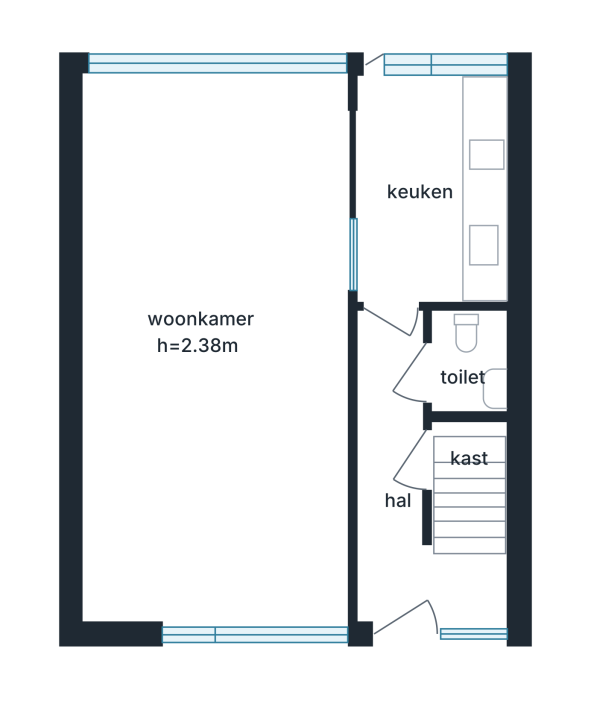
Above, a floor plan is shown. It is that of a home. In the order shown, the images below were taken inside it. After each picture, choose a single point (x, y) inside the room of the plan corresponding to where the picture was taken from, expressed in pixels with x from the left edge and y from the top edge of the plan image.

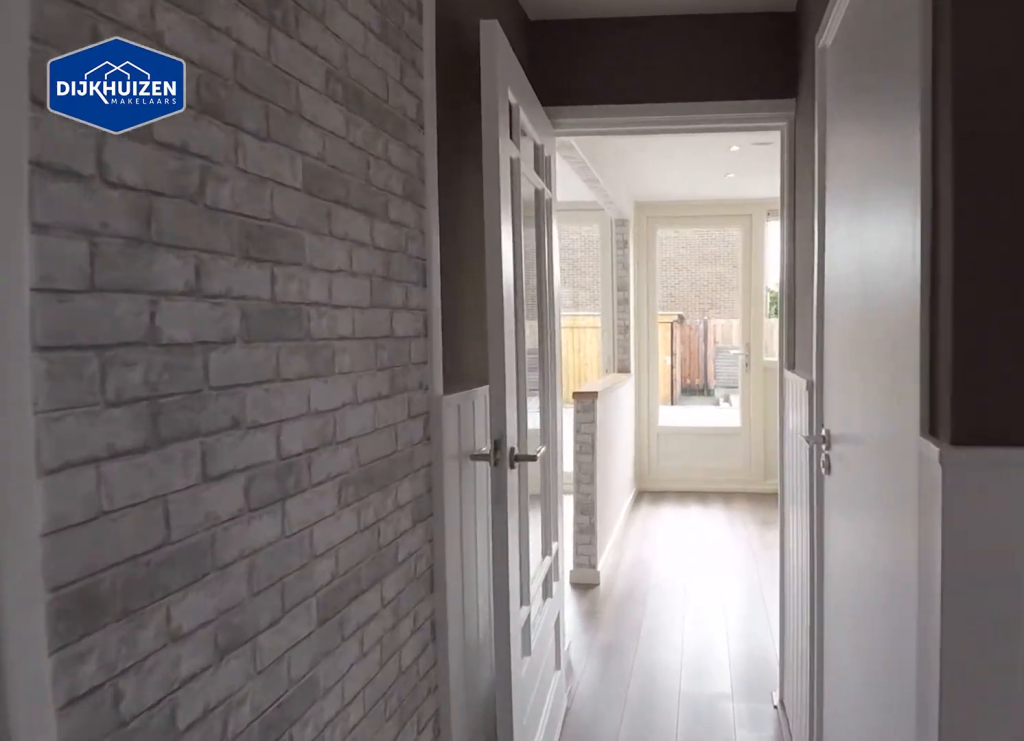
(406, 494)
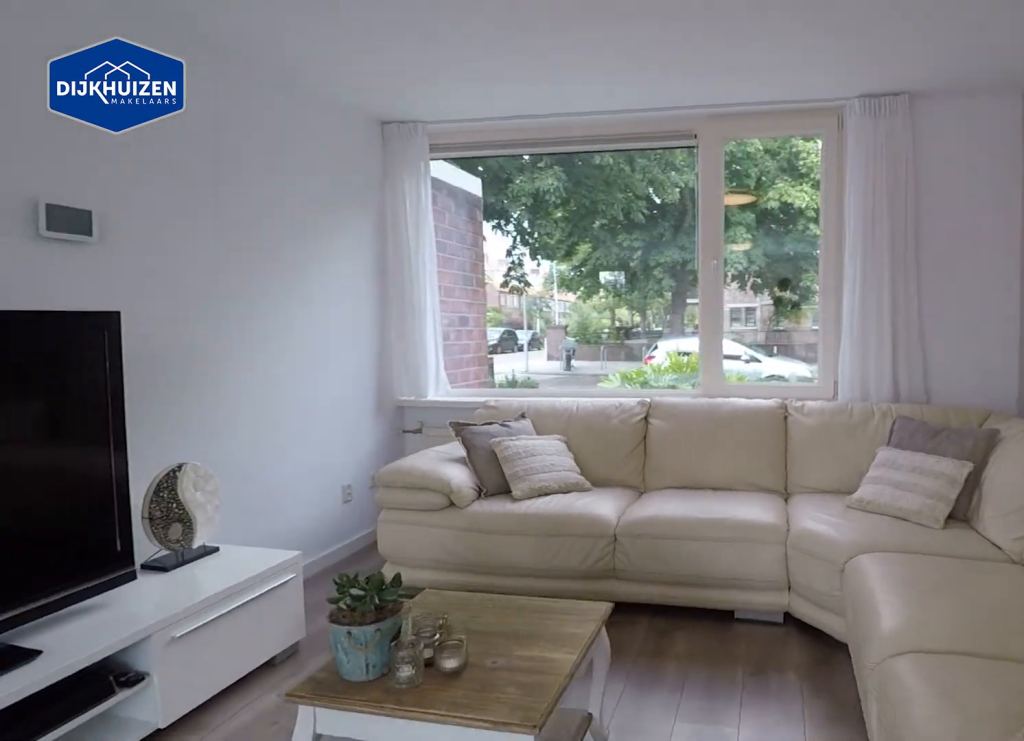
(157, 233)
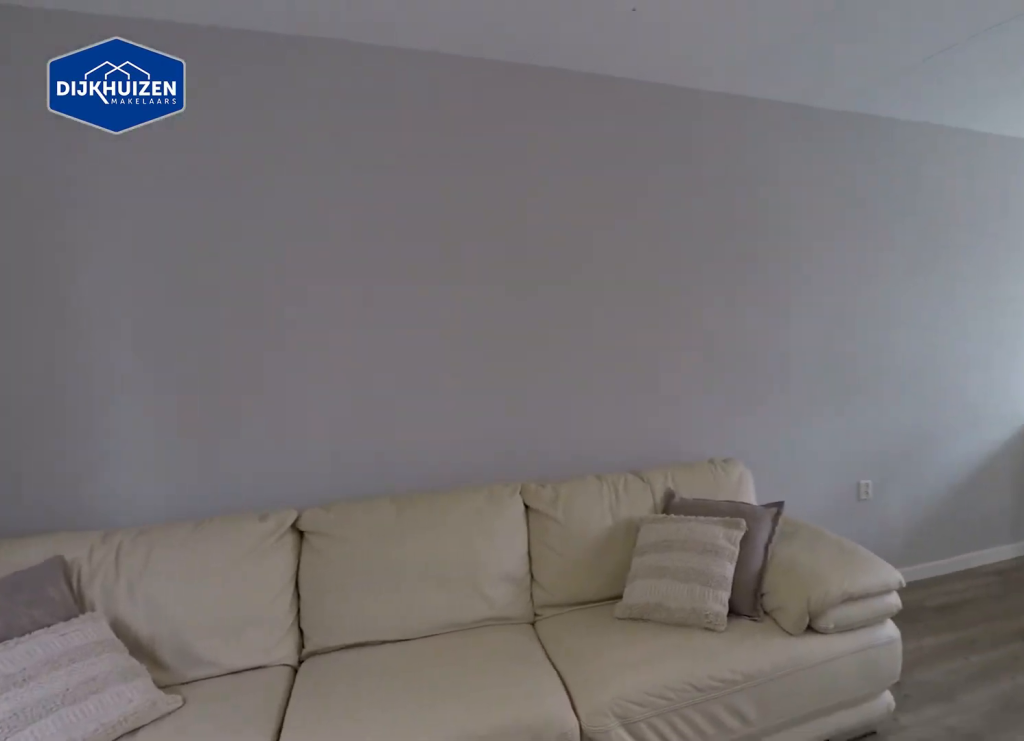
(157, 233)
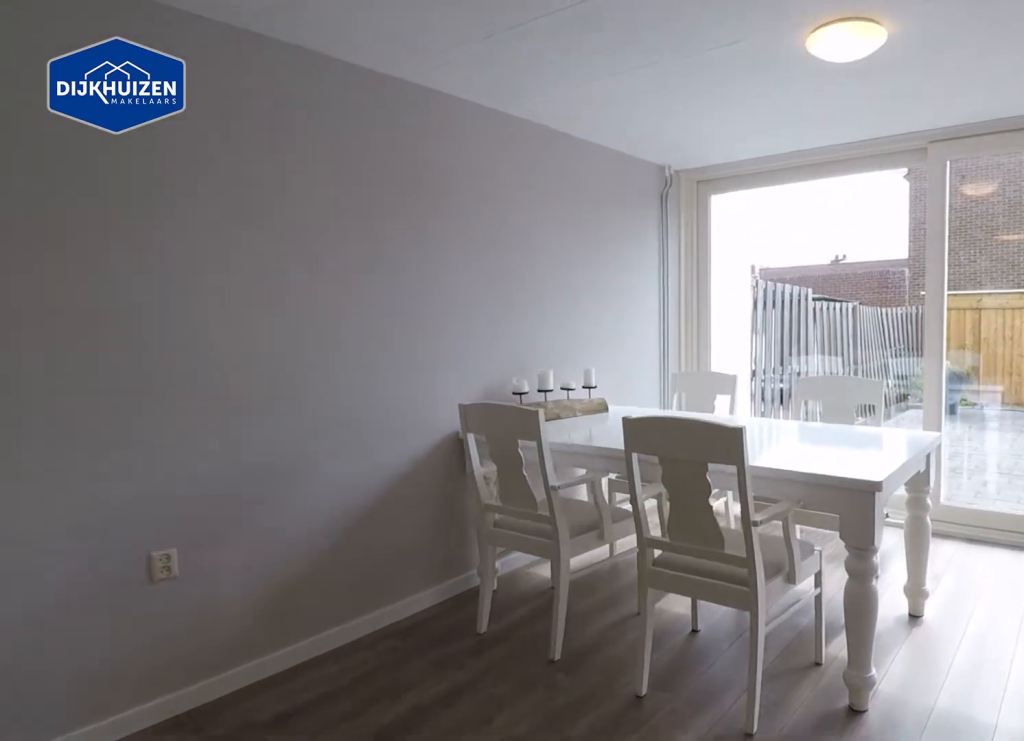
(177, 124)
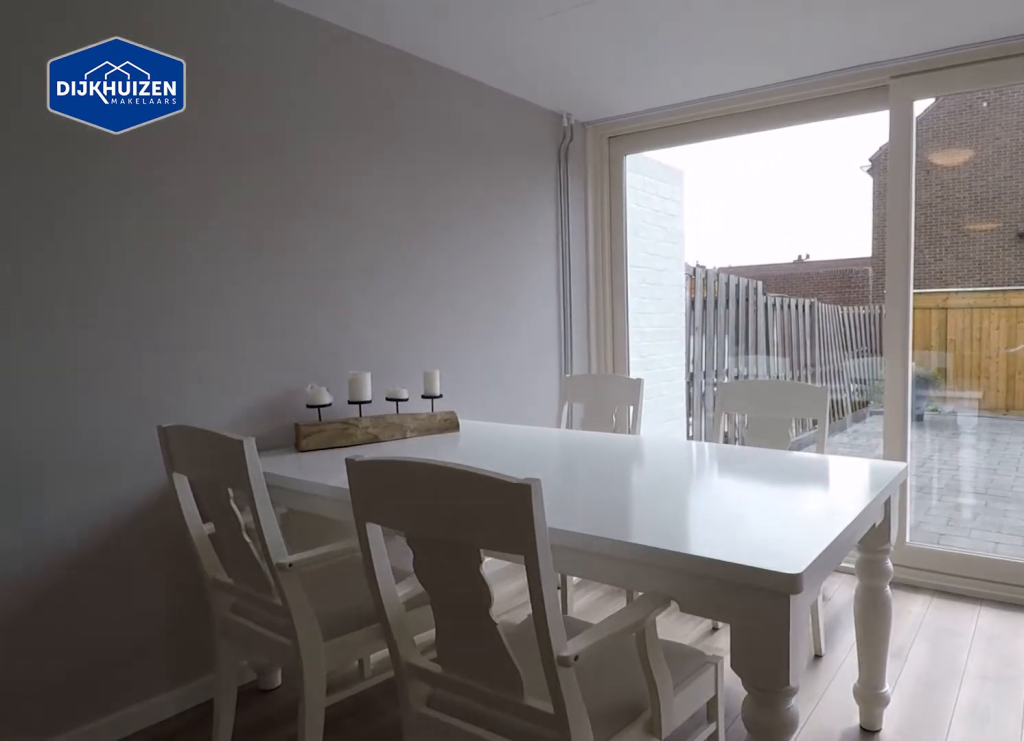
(160, 240)
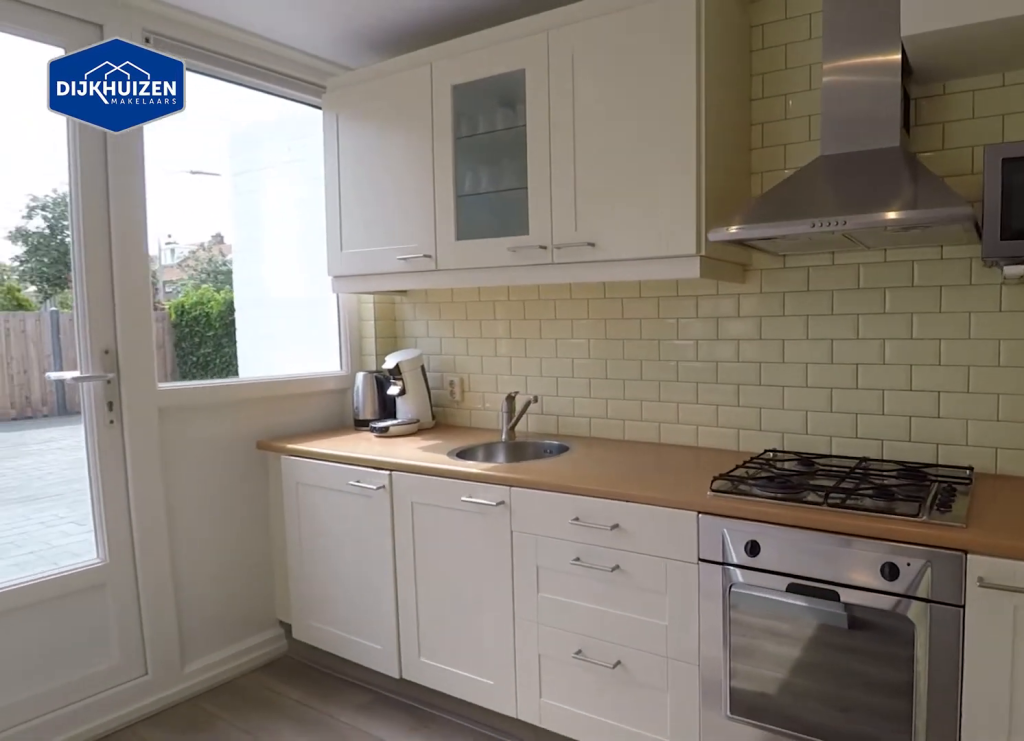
(436, 184)
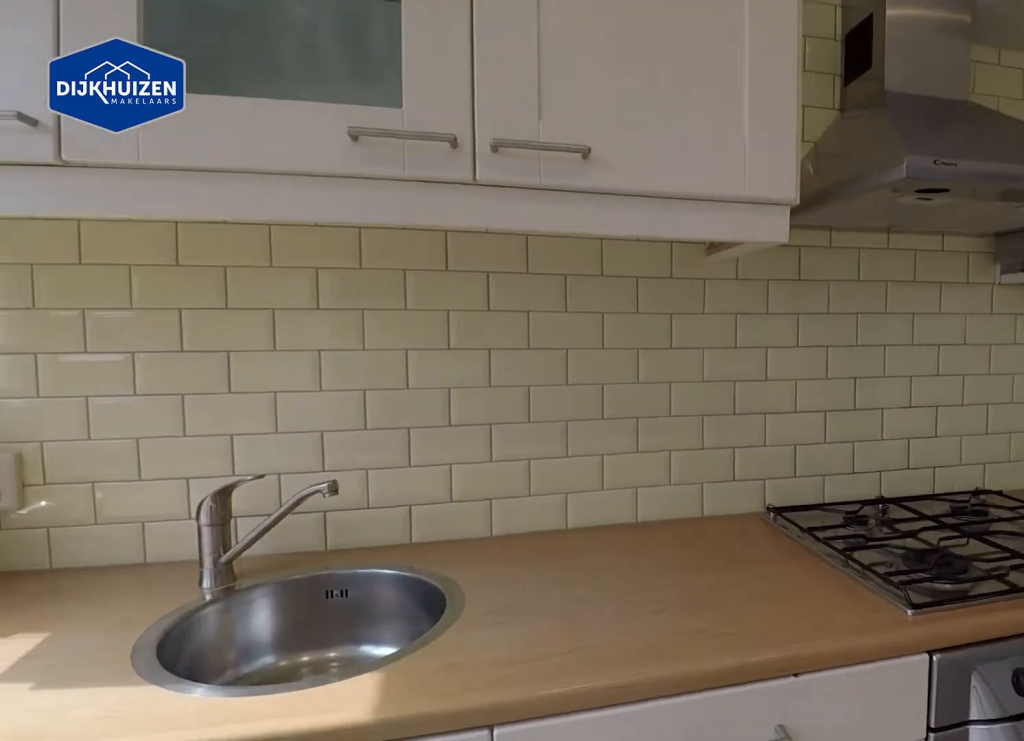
(436, 184)
